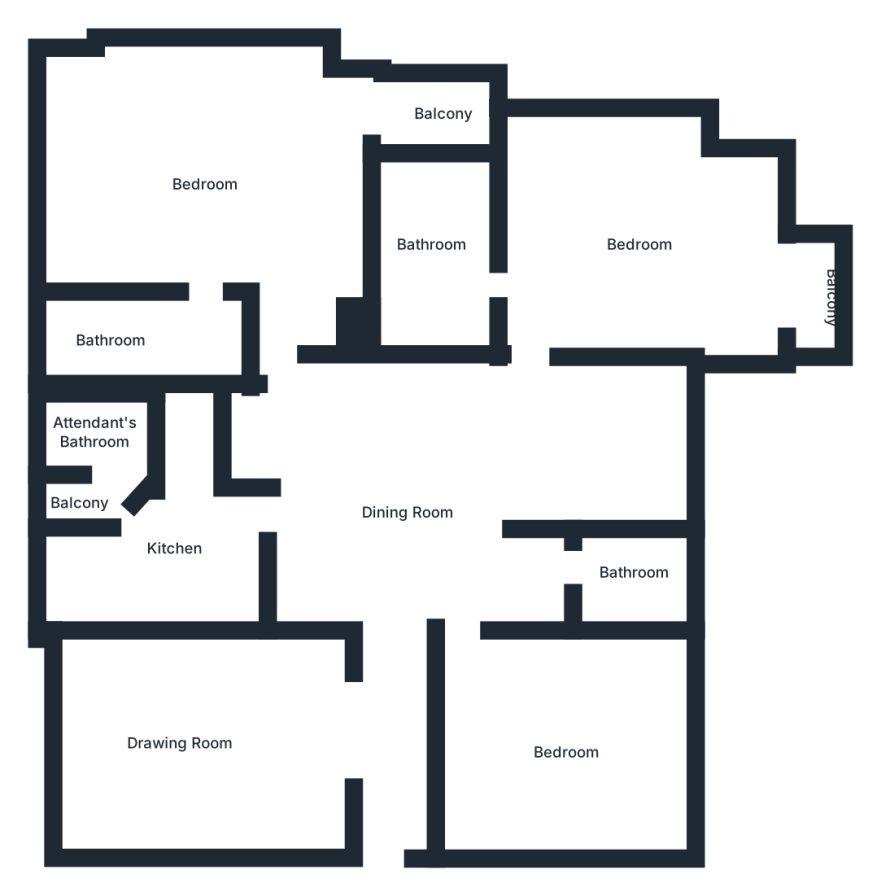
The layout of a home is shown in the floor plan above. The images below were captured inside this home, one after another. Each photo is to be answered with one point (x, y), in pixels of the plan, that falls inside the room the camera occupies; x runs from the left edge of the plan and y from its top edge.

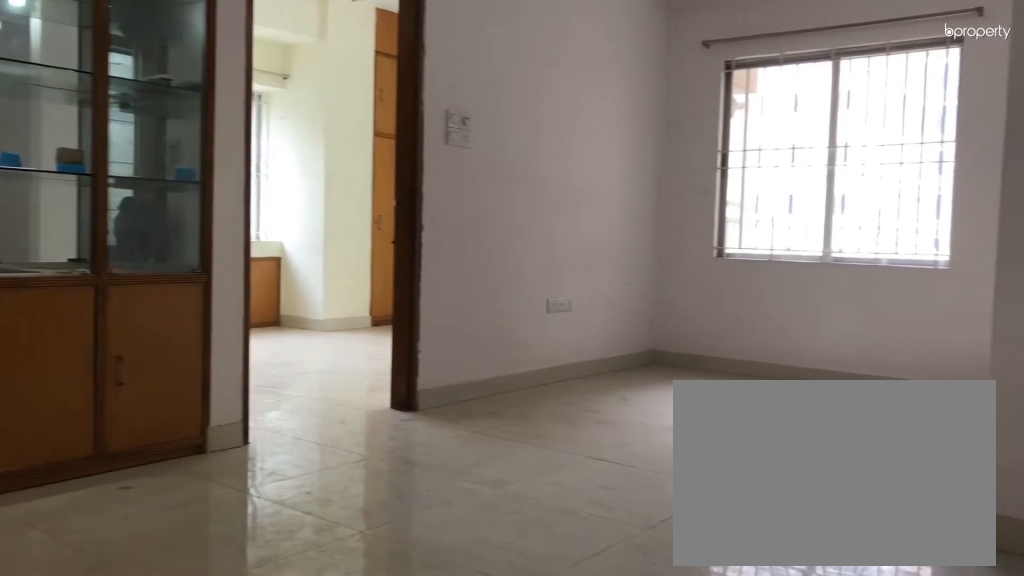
(406, 511)
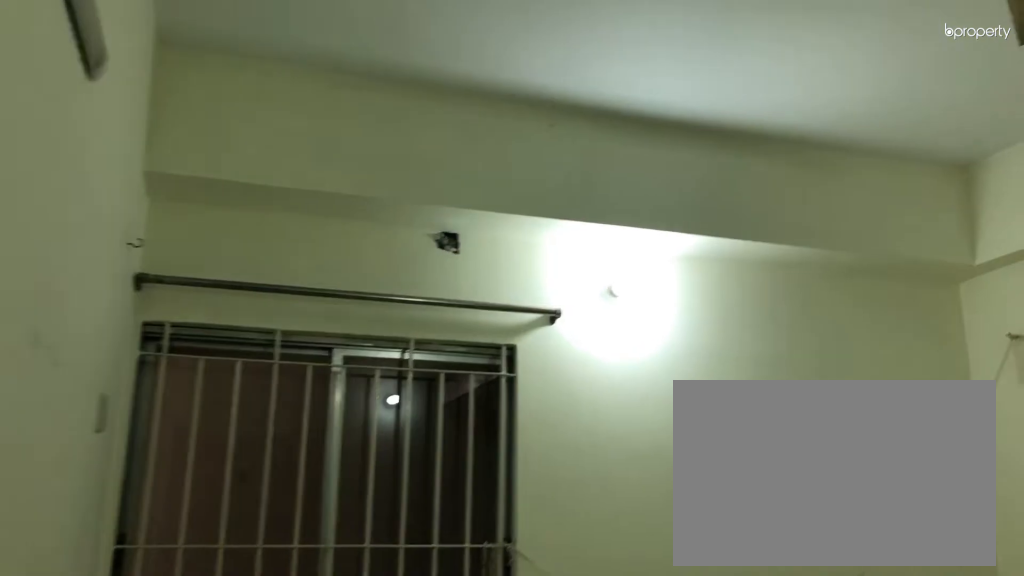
(564, 745)
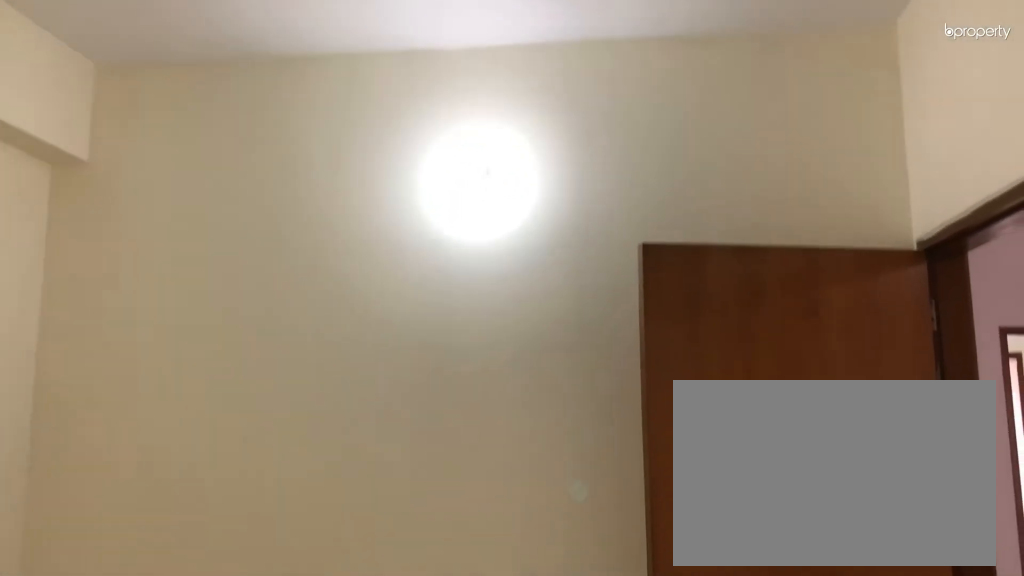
(564, 745)
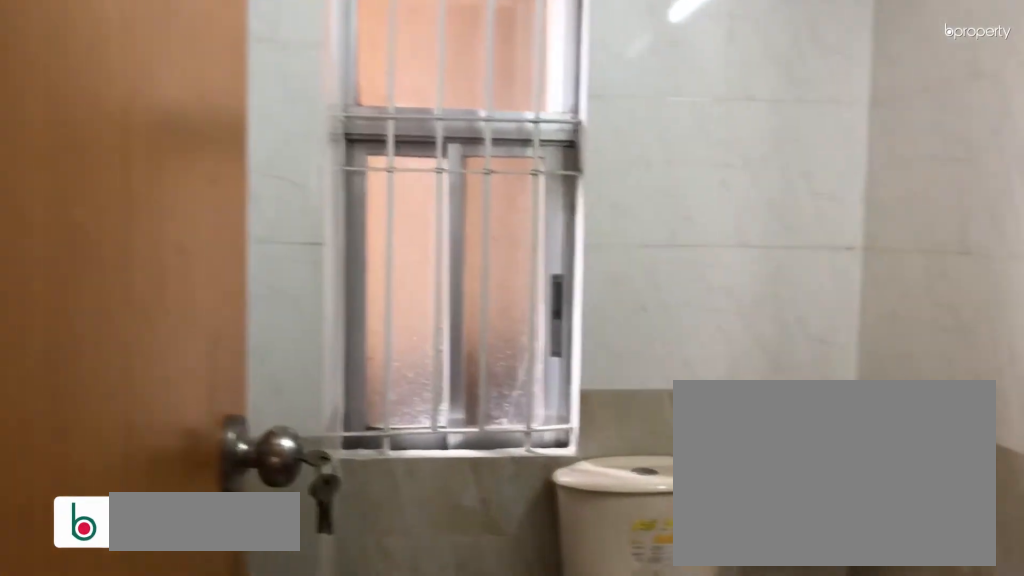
(630, 569)
